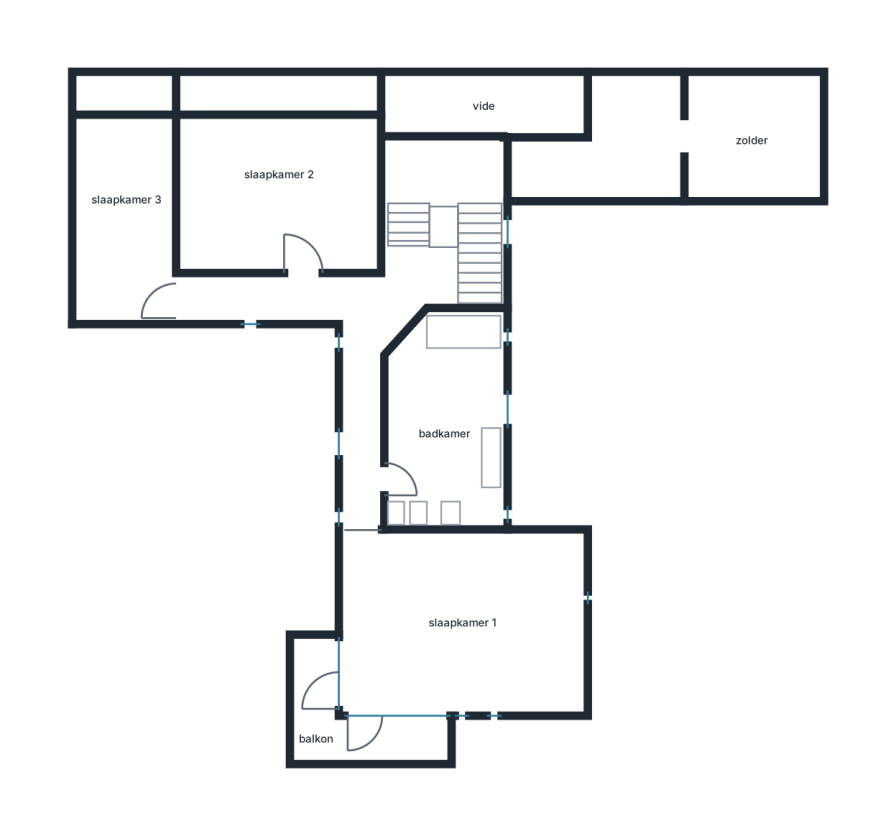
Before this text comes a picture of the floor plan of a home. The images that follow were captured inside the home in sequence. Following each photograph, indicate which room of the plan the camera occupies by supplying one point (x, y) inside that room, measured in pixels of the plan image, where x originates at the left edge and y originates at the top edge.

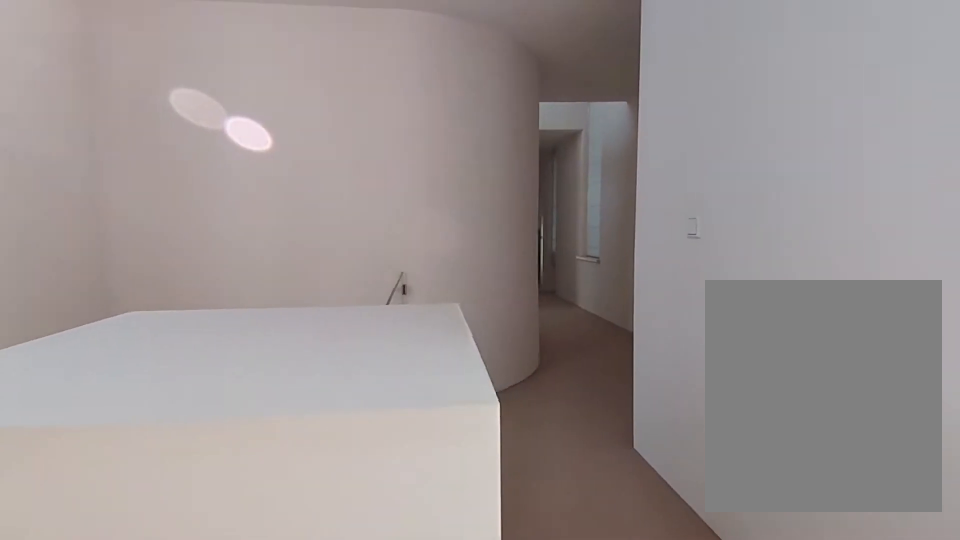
(373, 289)
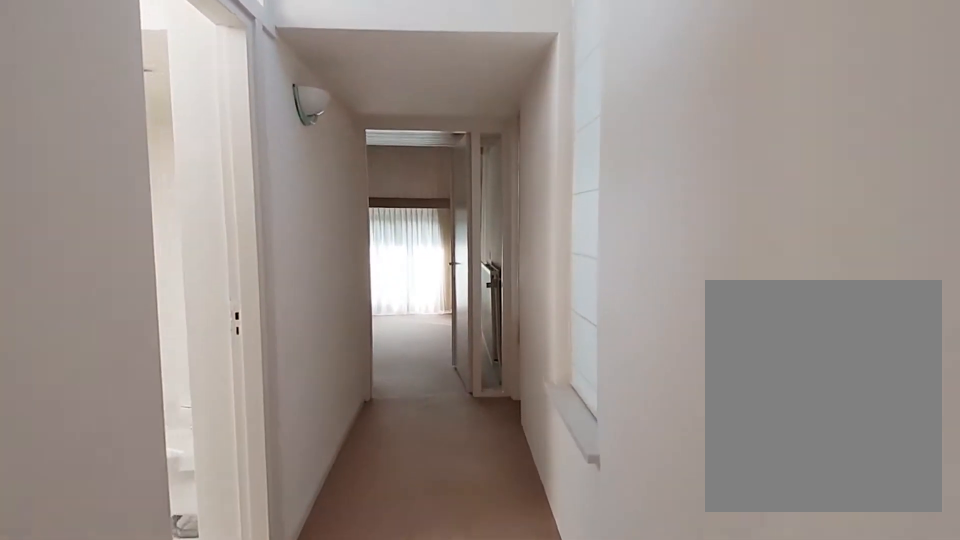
(373, 289)
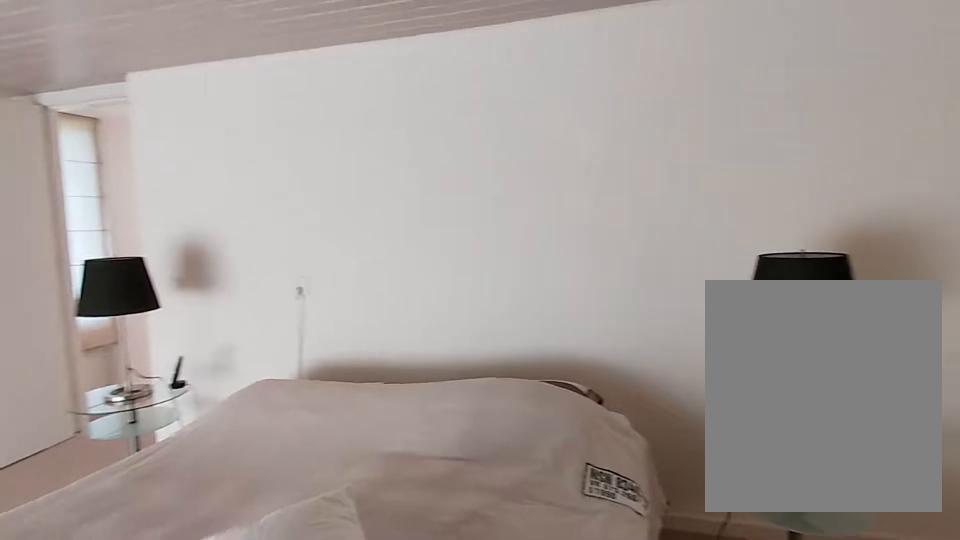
(462, 622)
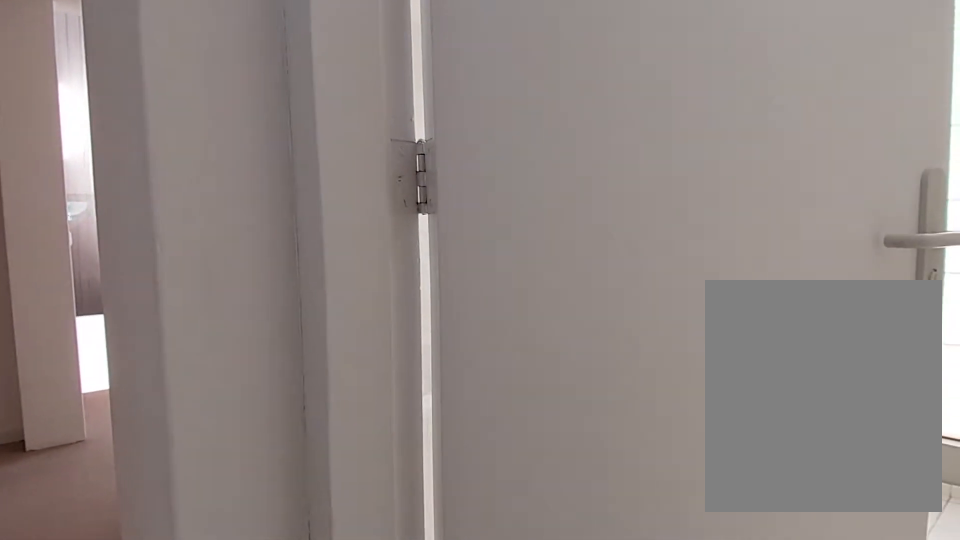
(373, 289)
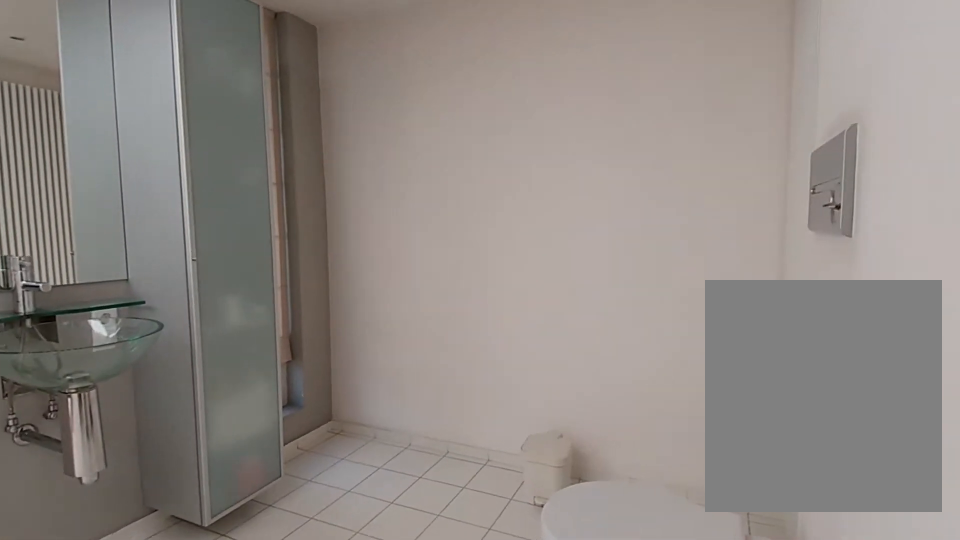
(445, 425)
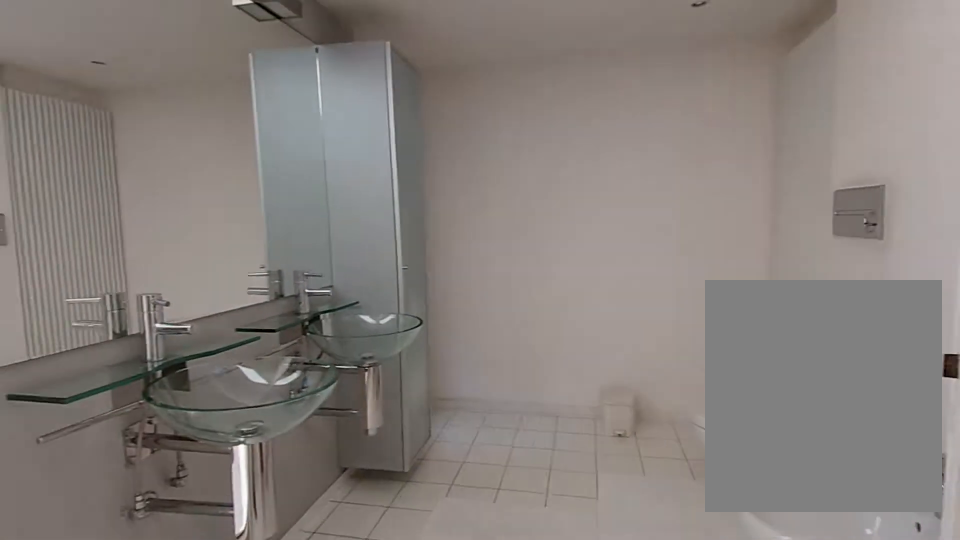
(445, 425)
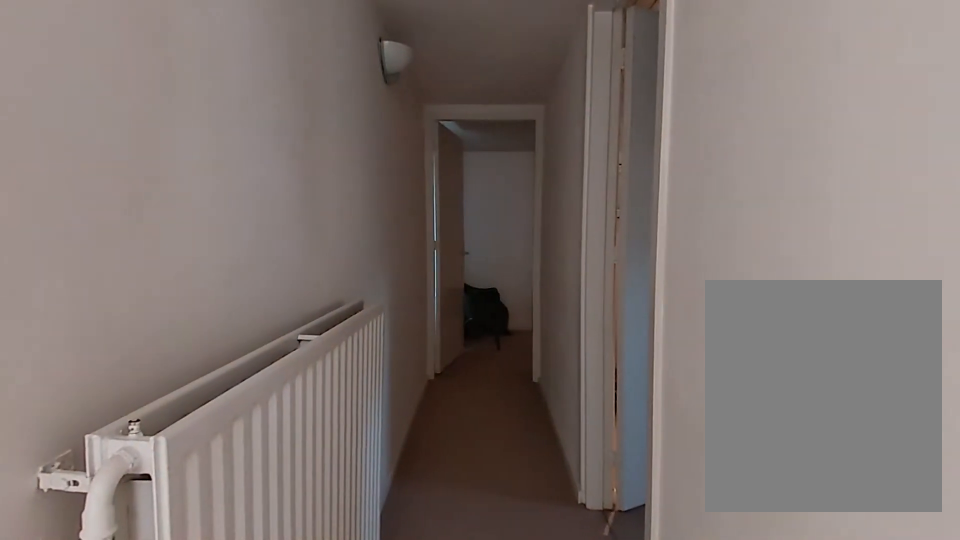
(373, 289)
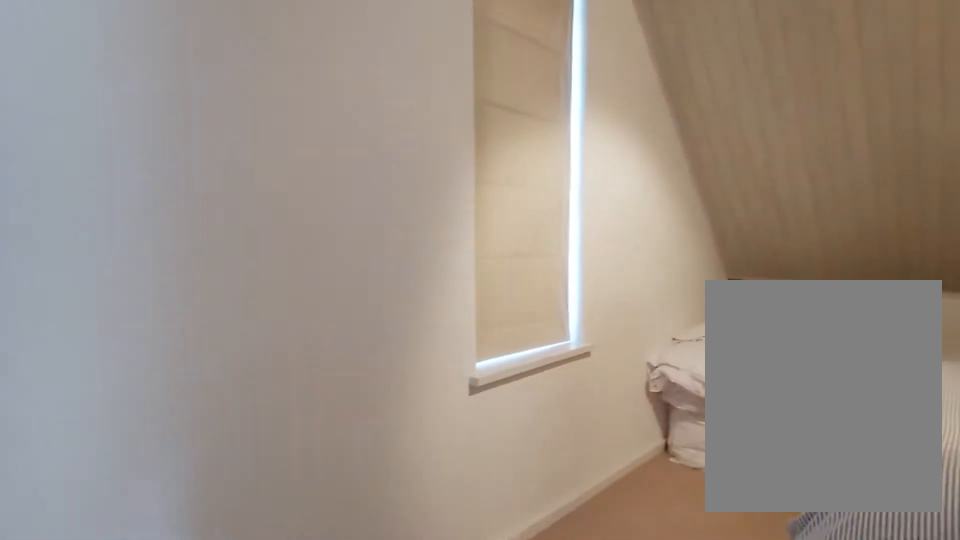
(126, 219)
